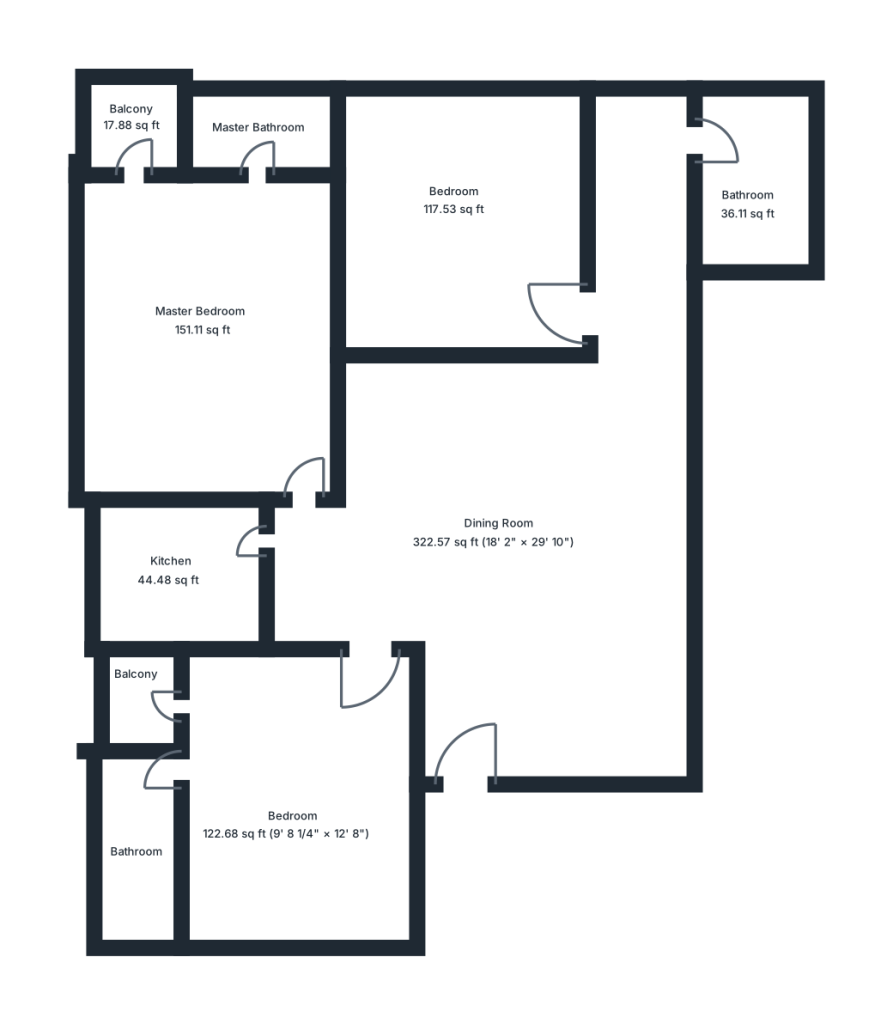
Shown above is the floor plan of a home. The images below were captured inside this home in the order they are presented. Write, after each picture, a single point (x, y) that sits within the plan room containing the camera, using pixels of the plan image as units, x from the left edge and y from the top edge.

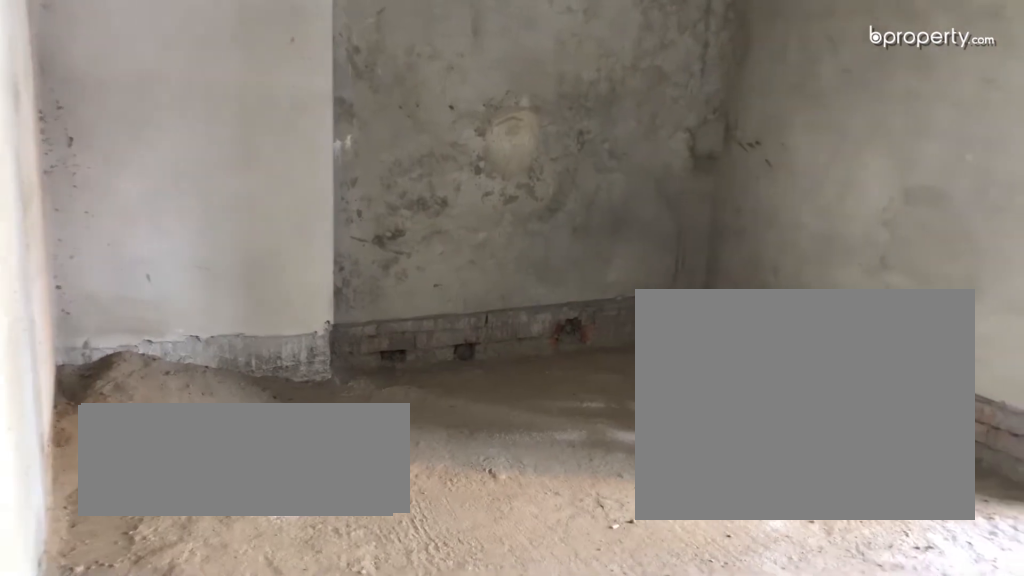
(293, 788)
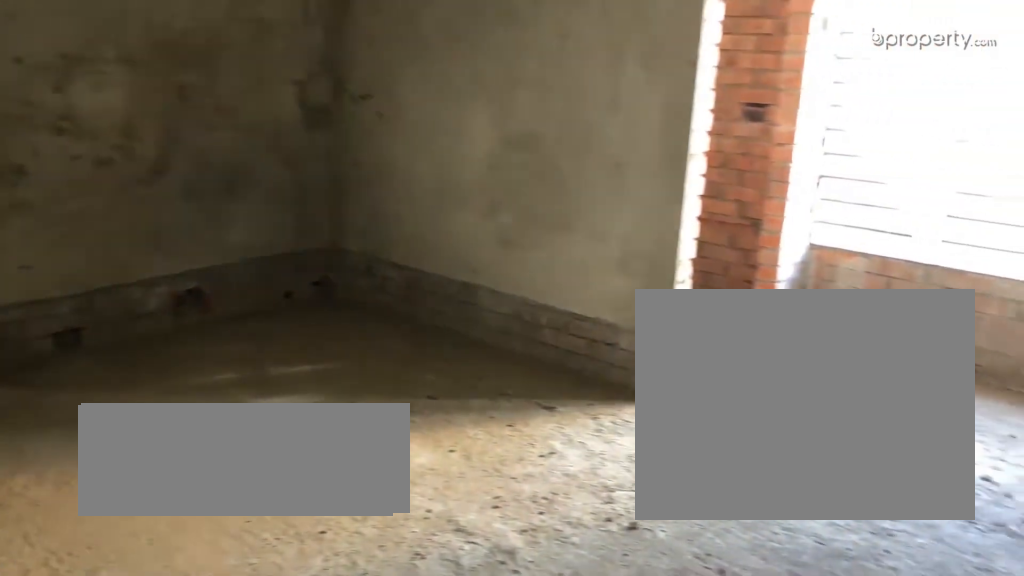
(293, 788)
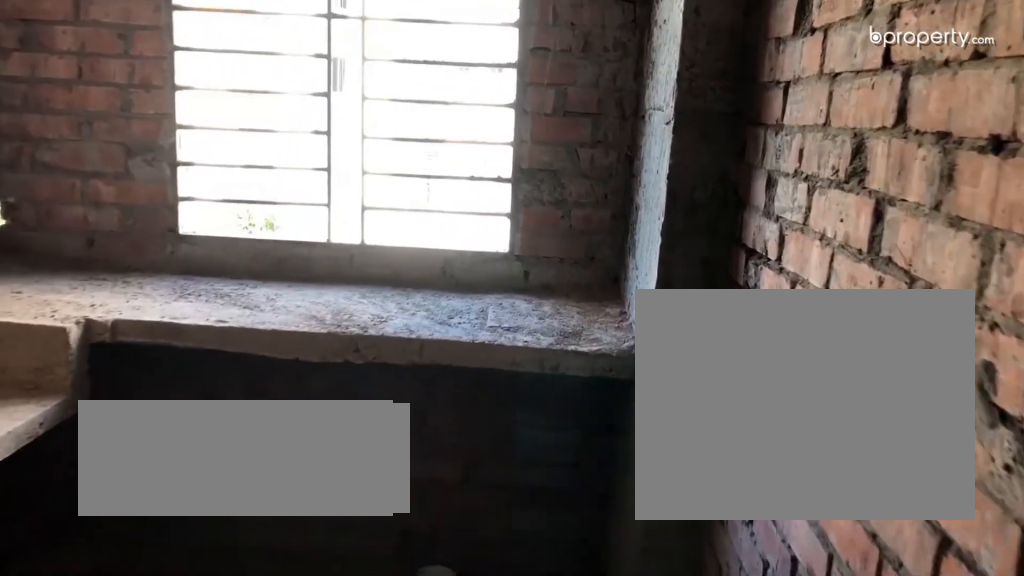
(176, 567)
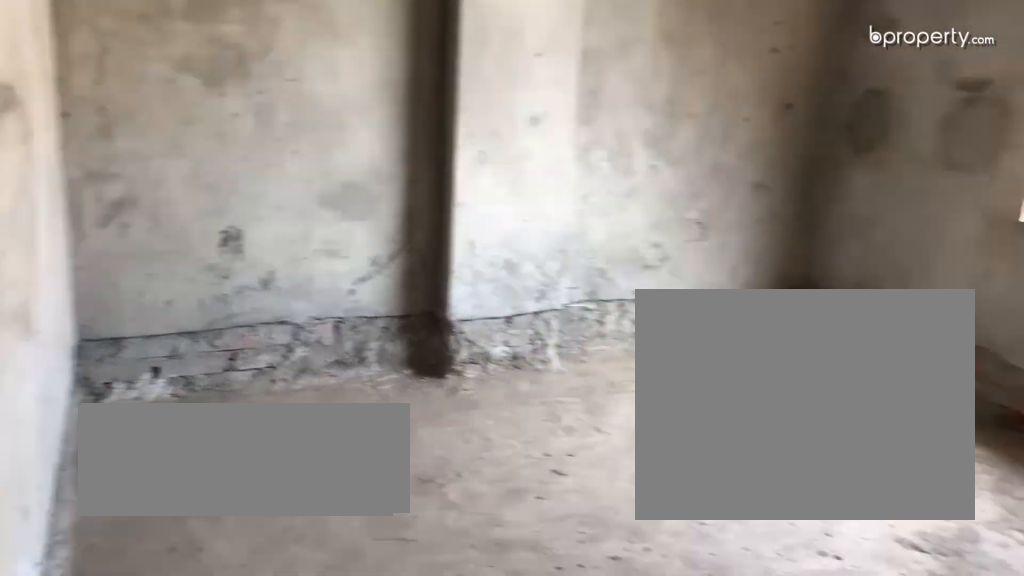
(480, 250)
